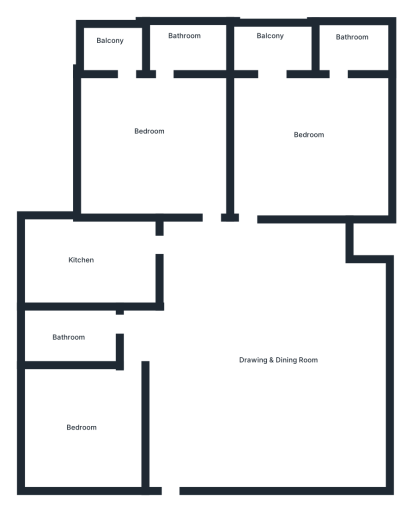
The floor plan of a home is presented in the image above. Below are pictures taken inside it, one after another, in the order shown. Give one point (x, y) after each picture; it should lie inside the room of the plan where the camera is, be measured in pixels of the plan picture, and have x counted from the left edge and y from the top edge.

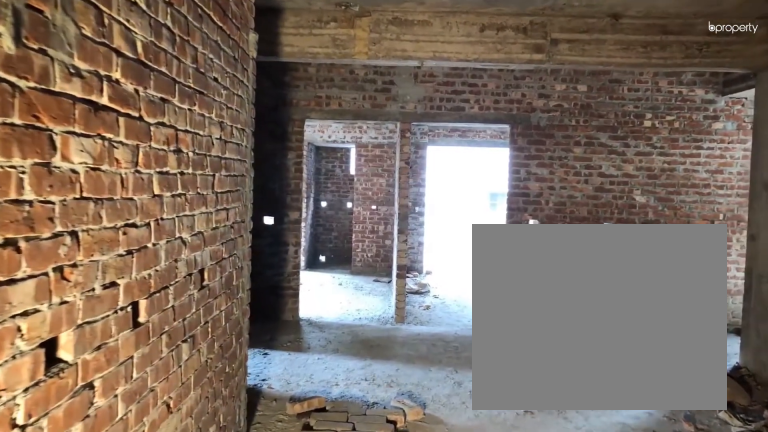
(173, 444)
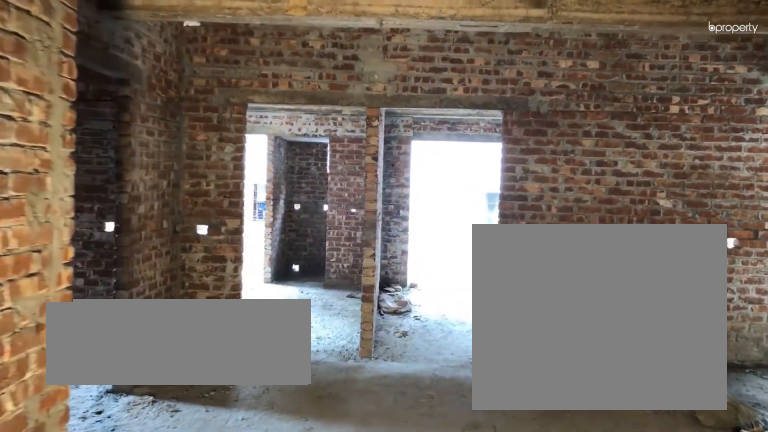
(173, 444)
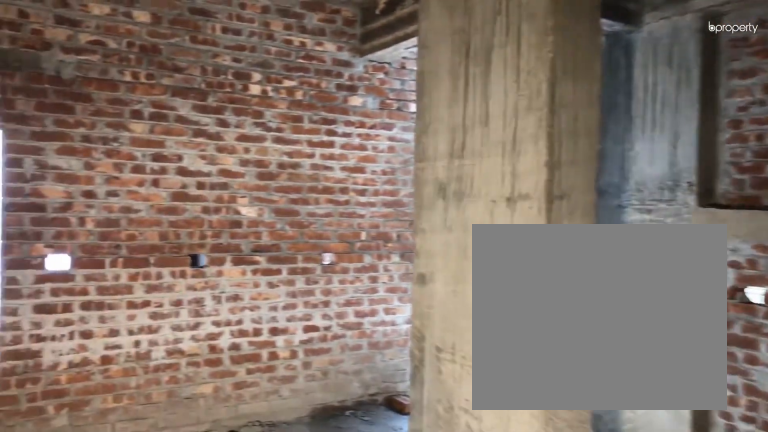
(279, 359)
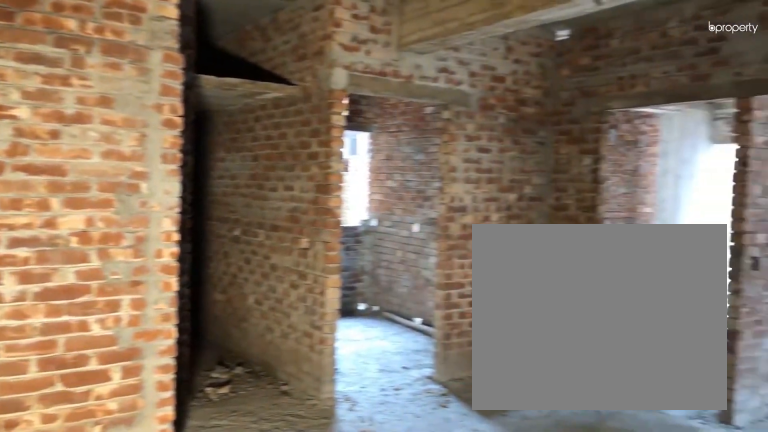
(278, 359)
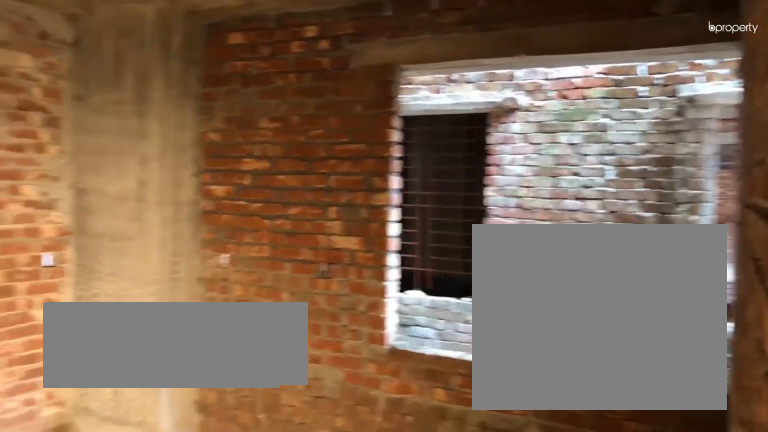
(72, 427)
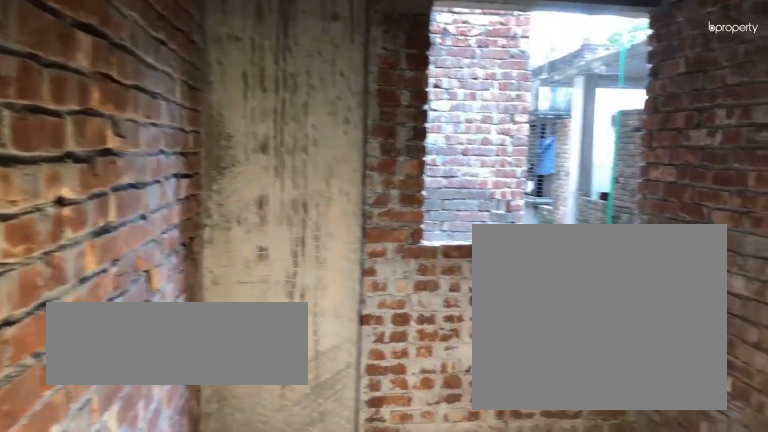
(92, 256)
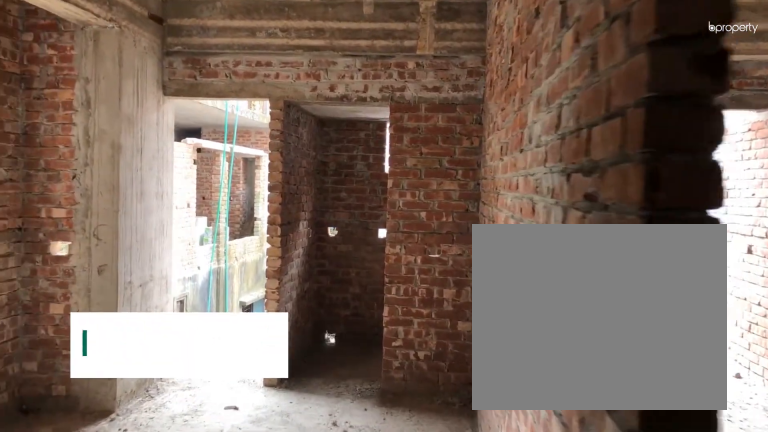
(209, 220)
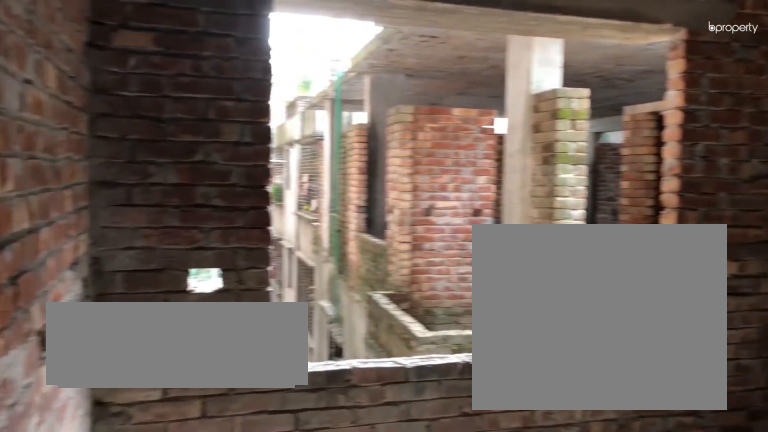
(155, 143)
